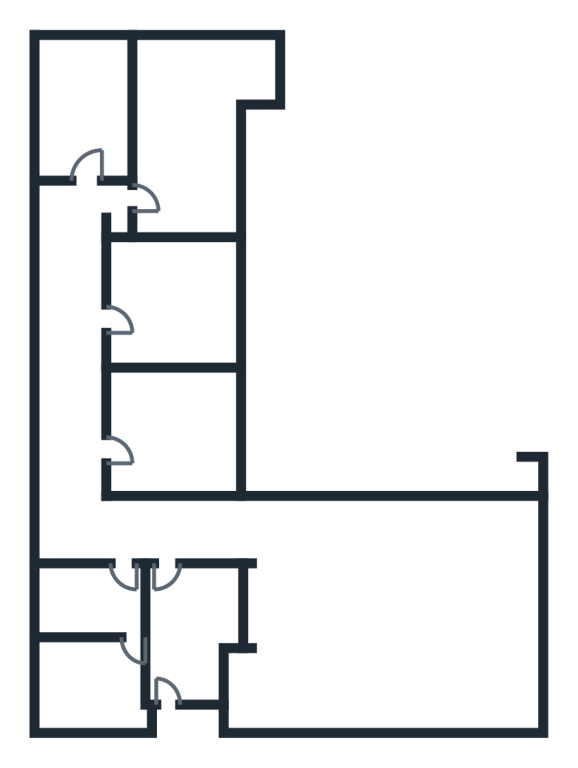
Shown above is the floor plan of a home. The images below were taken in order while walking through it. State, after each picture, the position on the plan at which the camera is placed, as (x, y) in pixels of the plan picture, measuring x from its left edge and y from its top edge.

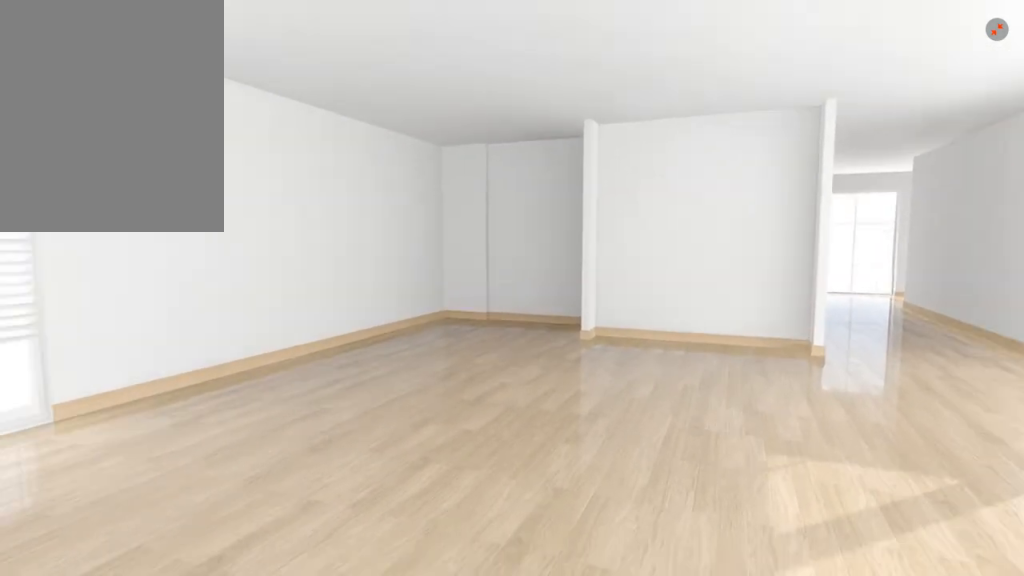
(447, 583)
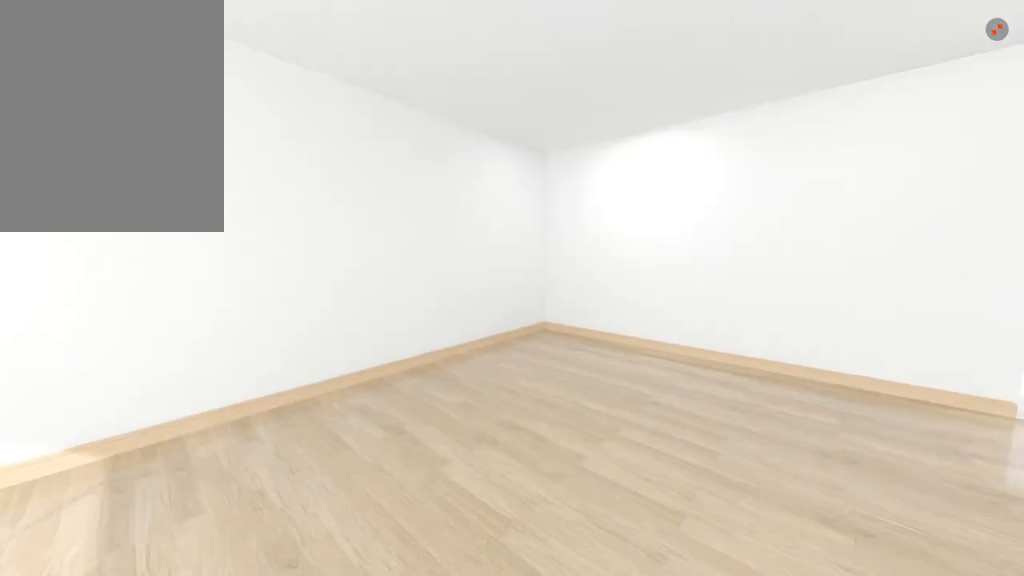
(465, 595)
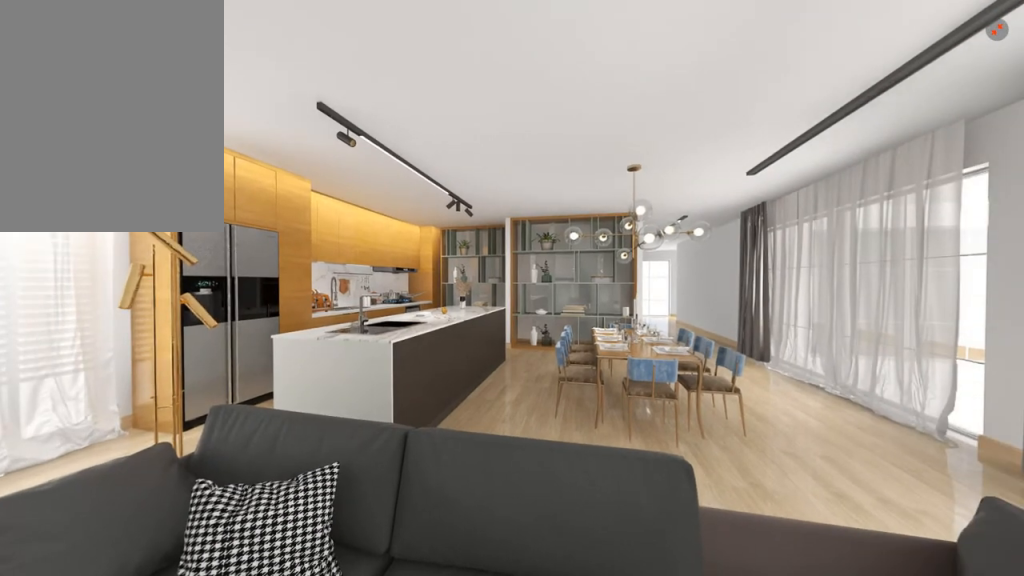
(443, 583)
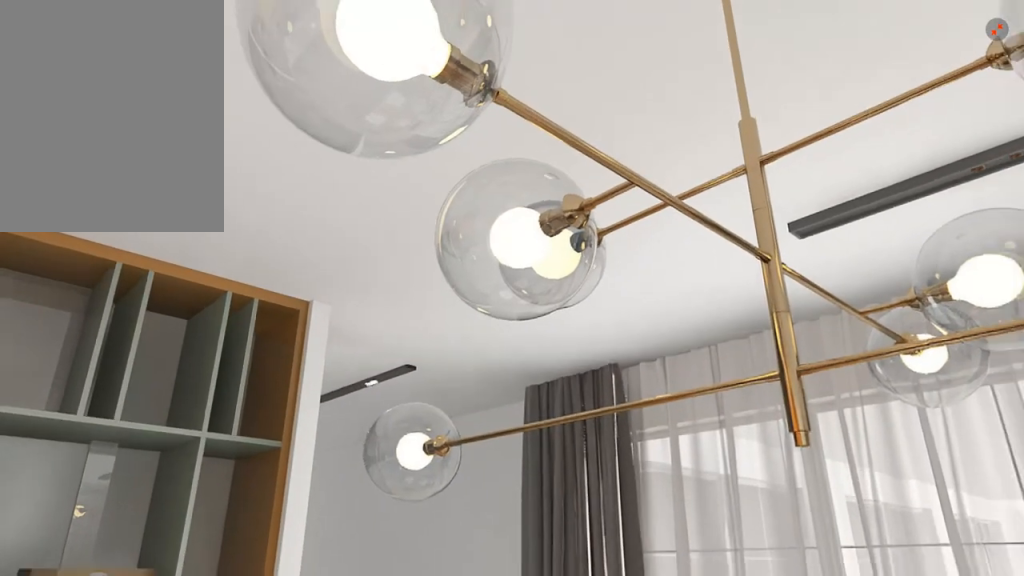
(325, 573)
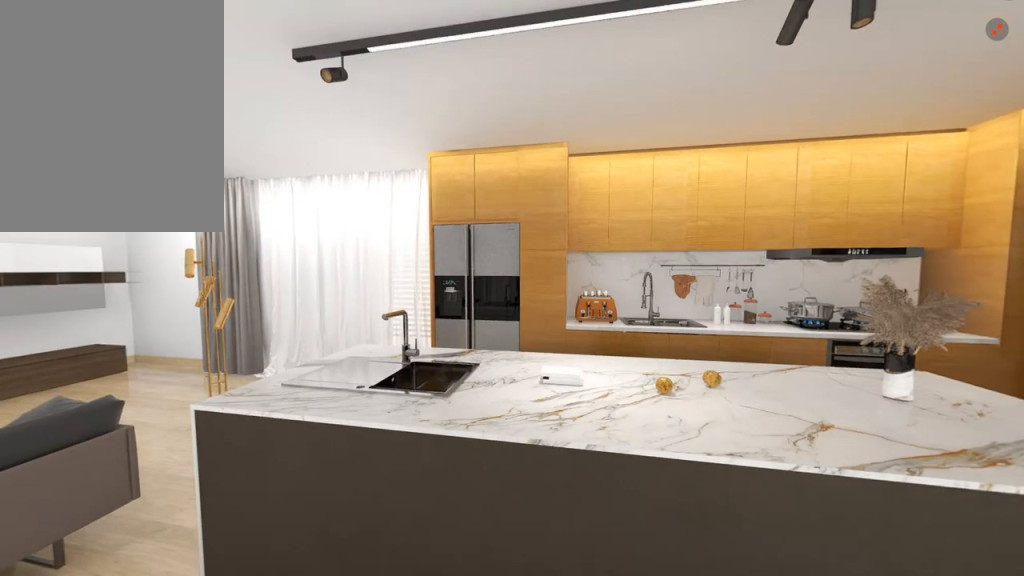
(352, 606)
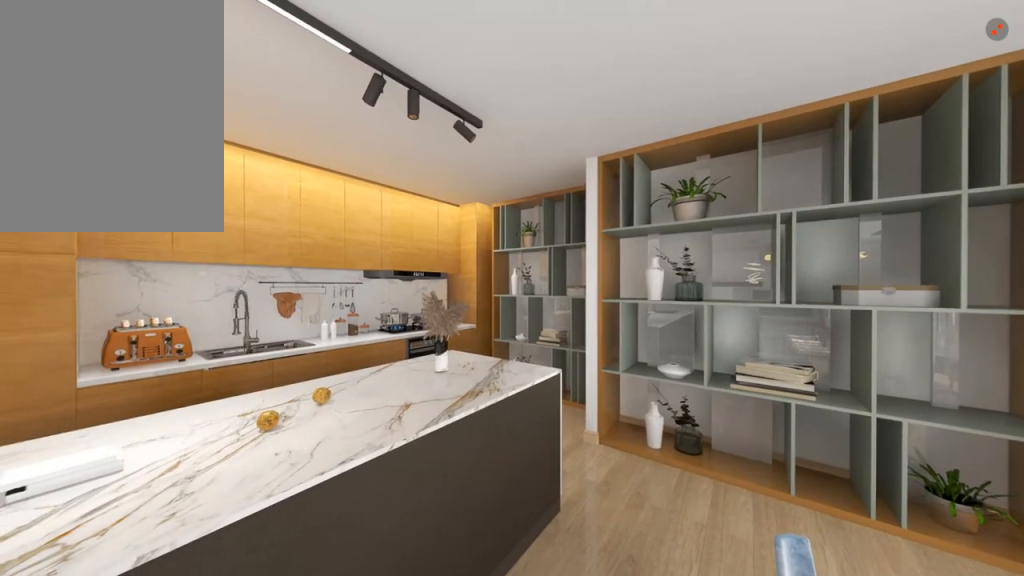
(325, 603)
